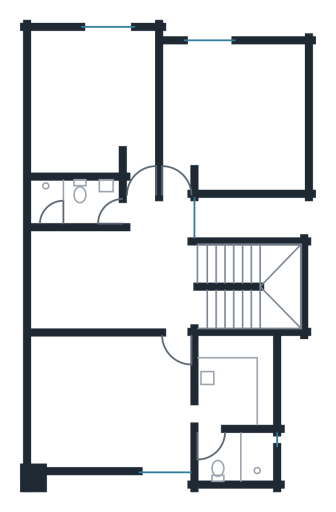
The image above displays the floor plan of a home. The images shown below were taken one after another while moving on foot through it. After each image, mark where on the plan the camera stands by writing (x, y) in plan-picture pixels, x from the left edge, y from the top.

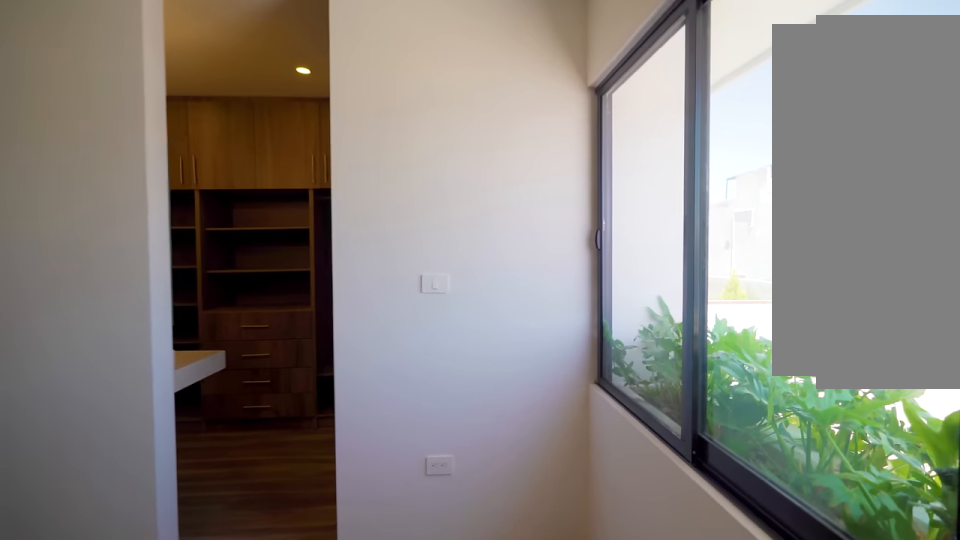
(85, 452)
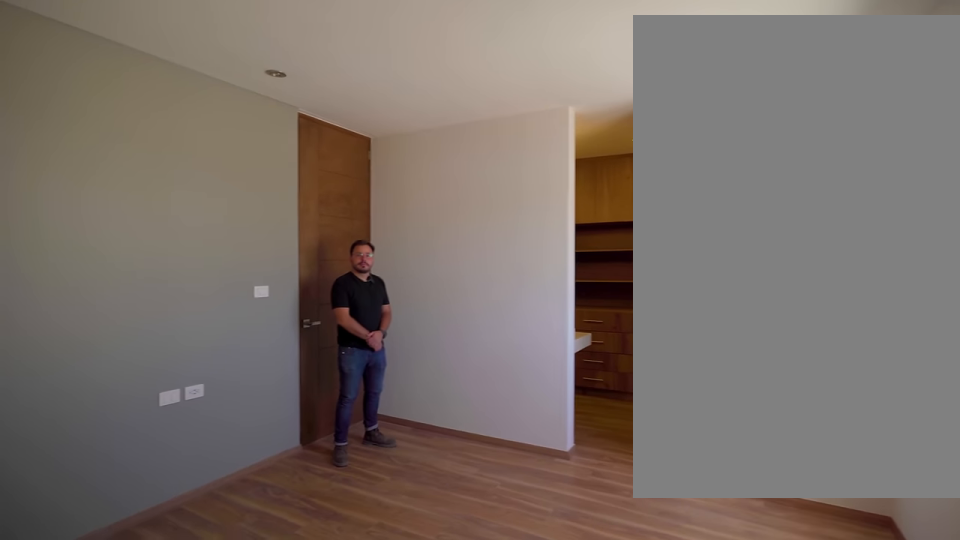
(46, 427)
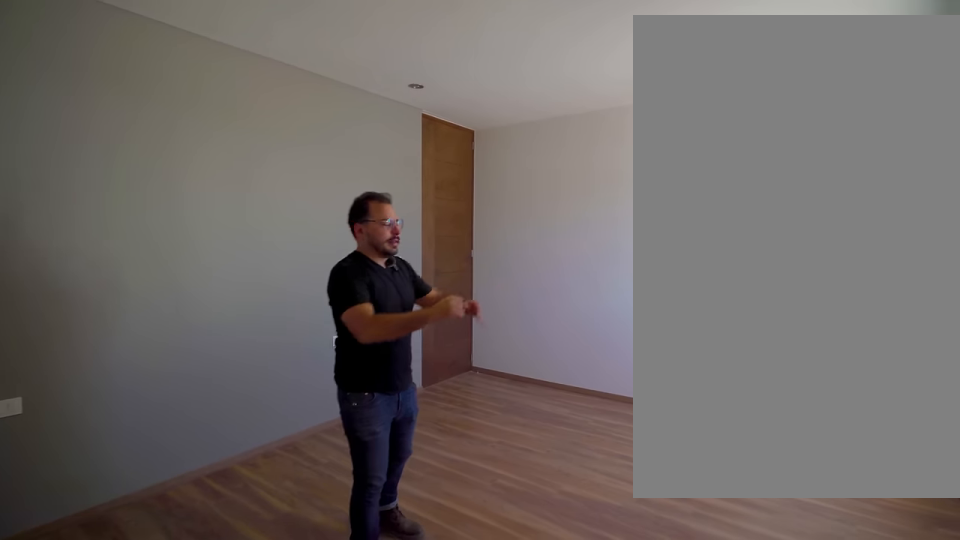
(49, 447)
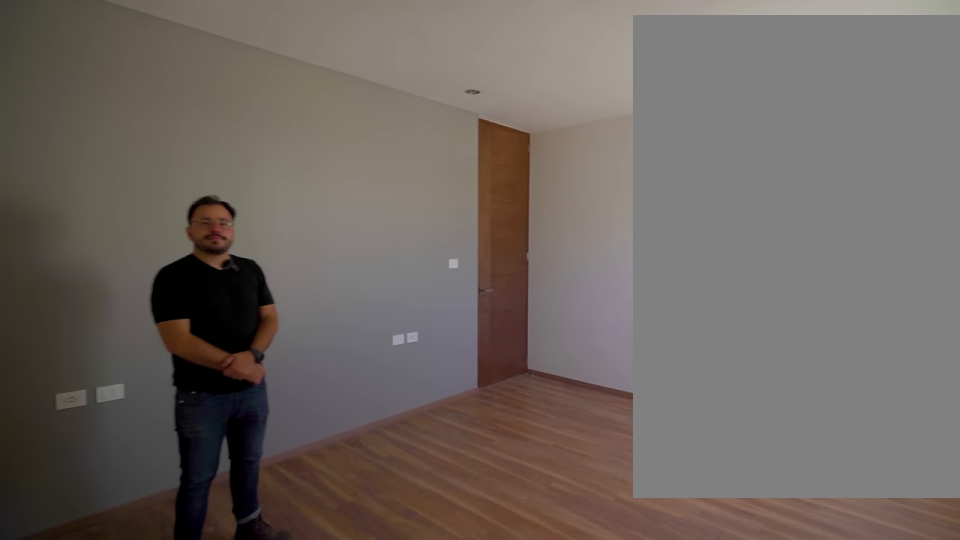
(49, 448)
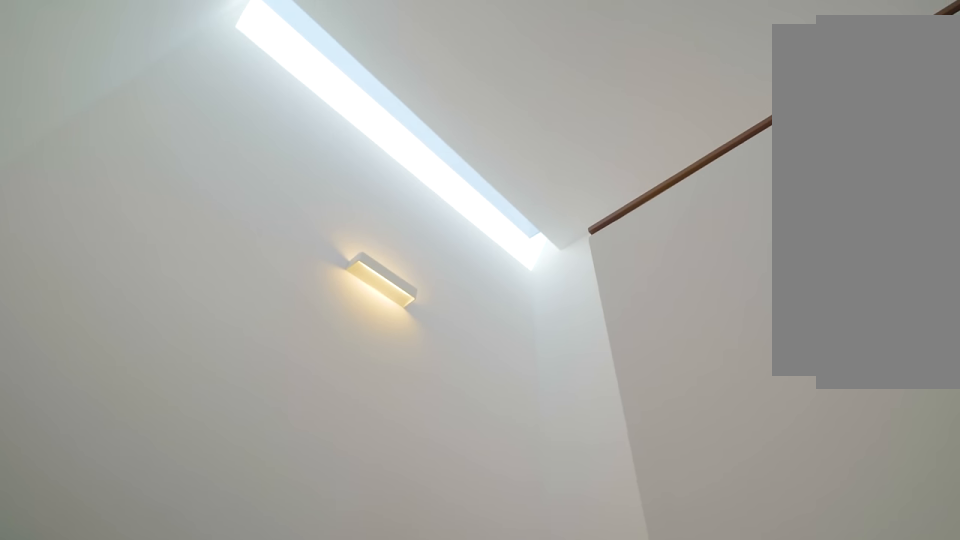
(264, 266)
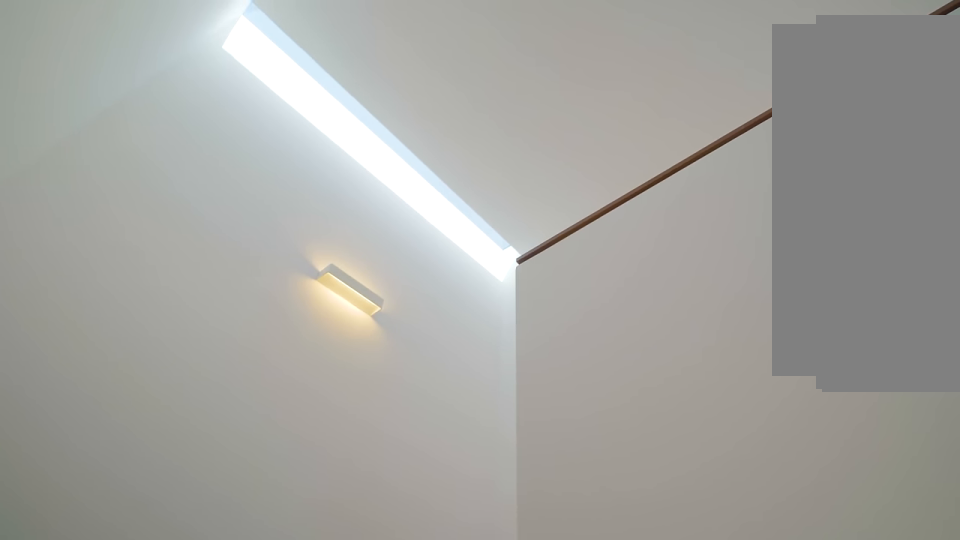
(264, 266)
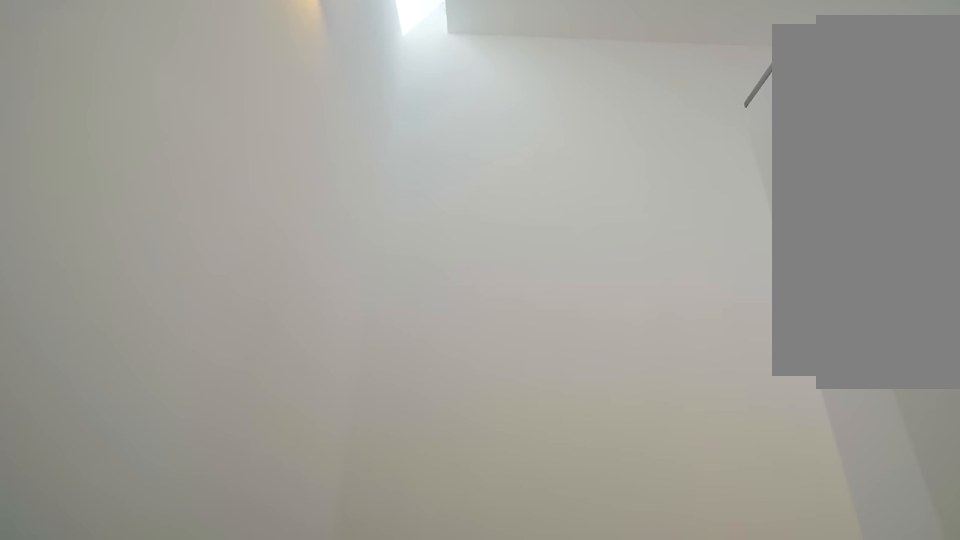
(266, 262)
